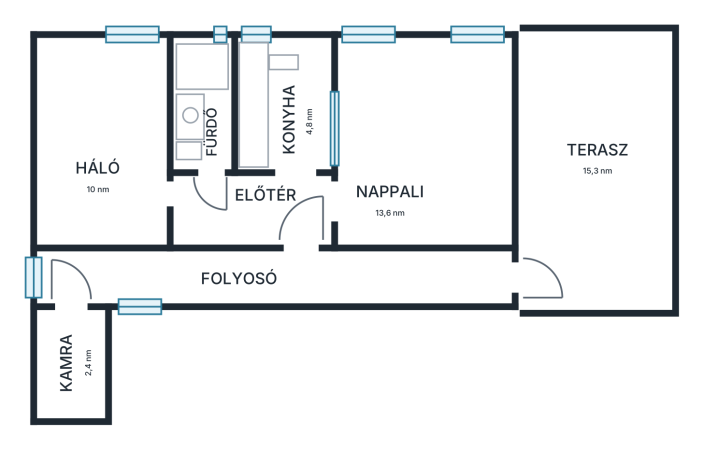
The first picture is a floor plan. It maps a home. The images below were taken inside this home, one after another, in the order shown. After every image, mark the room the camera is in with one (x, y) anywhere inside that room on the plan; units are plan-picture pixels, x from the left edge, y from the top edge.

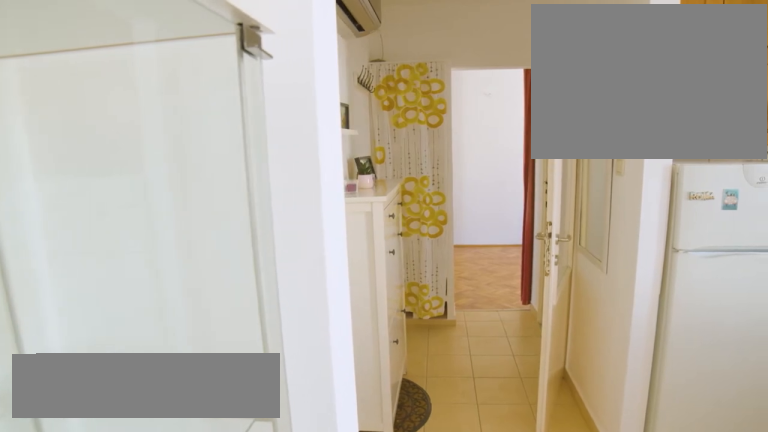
(259, 203)
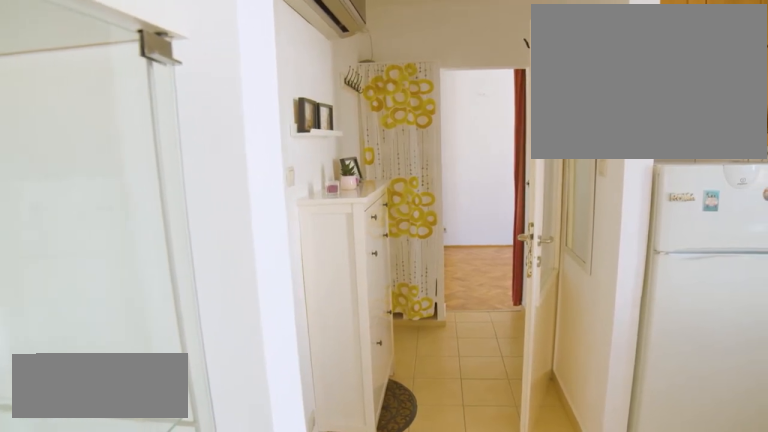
(259, 203)
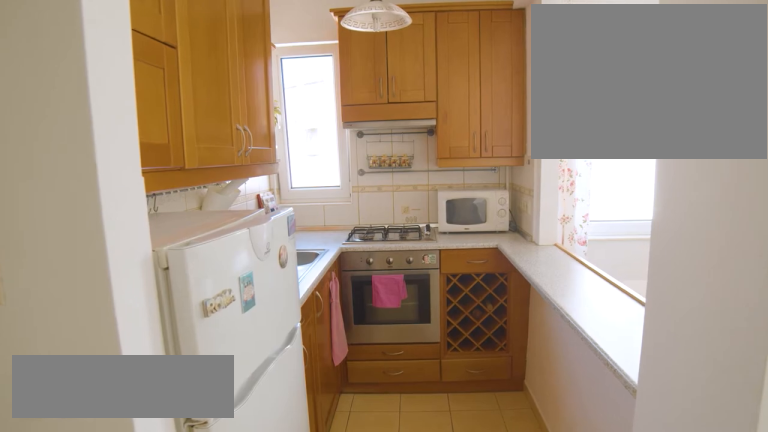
(283, 103)
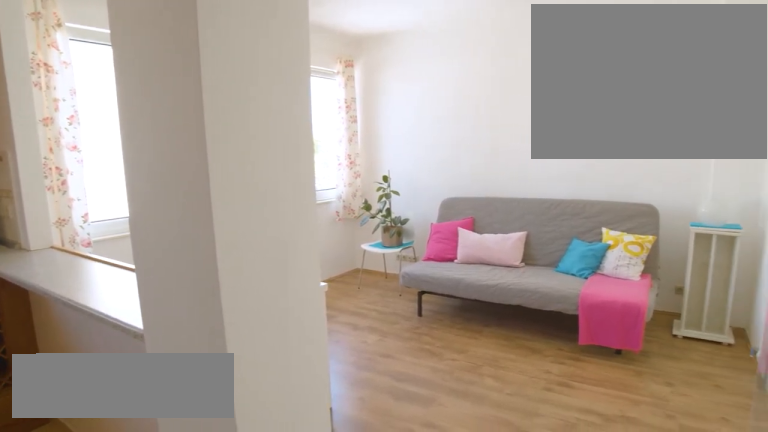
(422, 137)
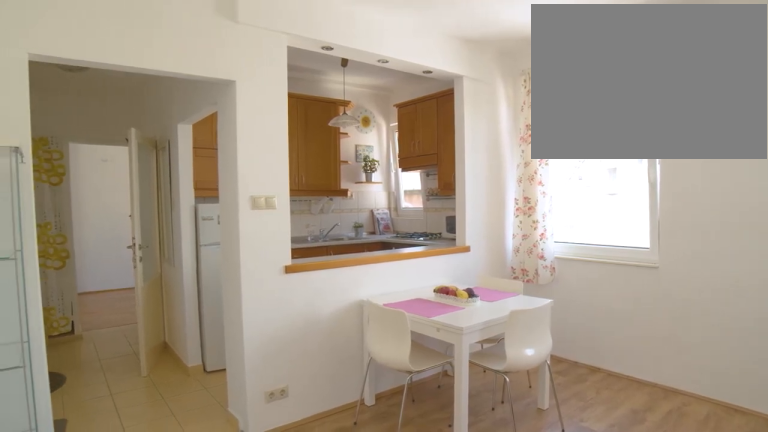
(421, 137)
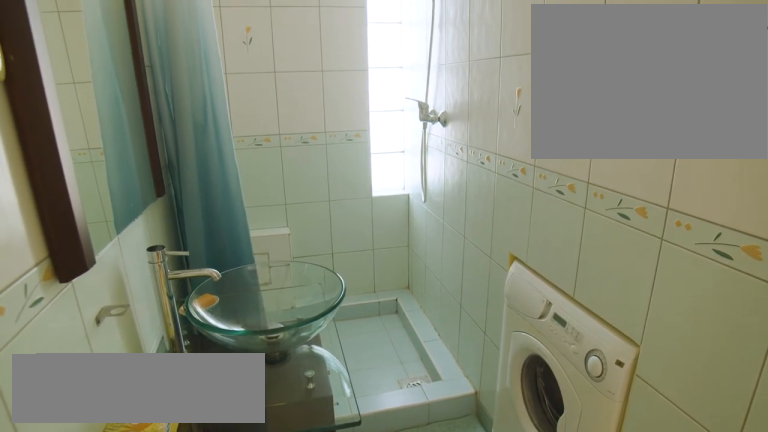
(200, 104)
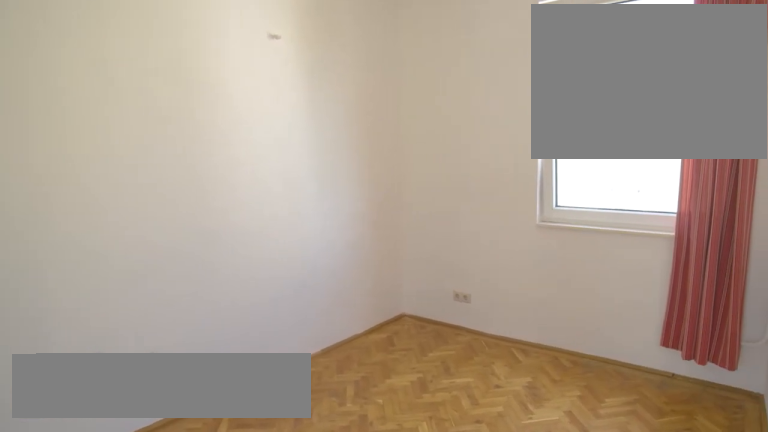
(100, 135)
